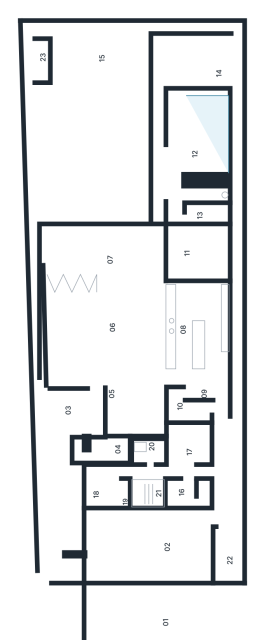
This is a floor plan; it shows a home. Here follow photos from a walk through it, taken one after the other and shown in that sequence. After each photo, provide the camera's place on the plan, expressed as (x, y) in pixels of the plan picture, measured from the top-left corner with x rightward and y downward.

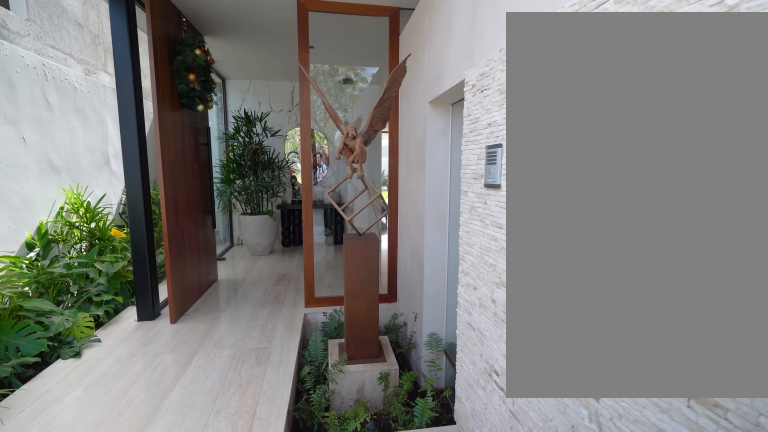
(60, 478)
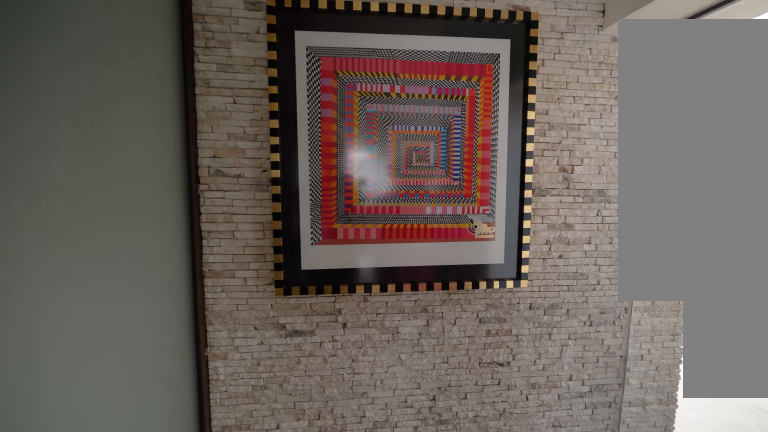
(97, 445)
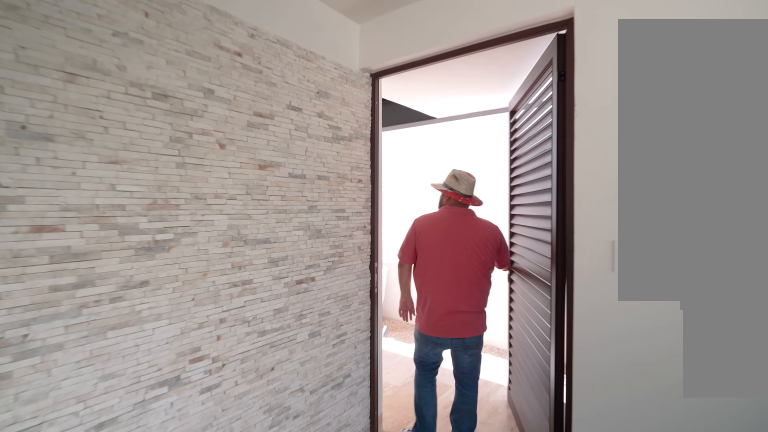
(166, 555)
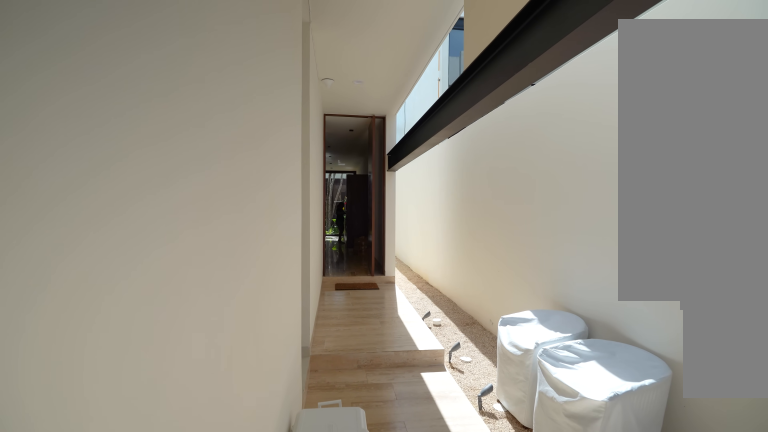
(222, 518)
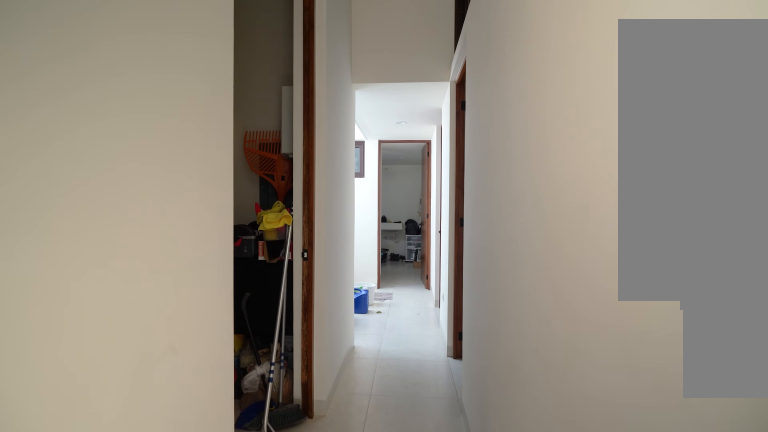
(215, 471)
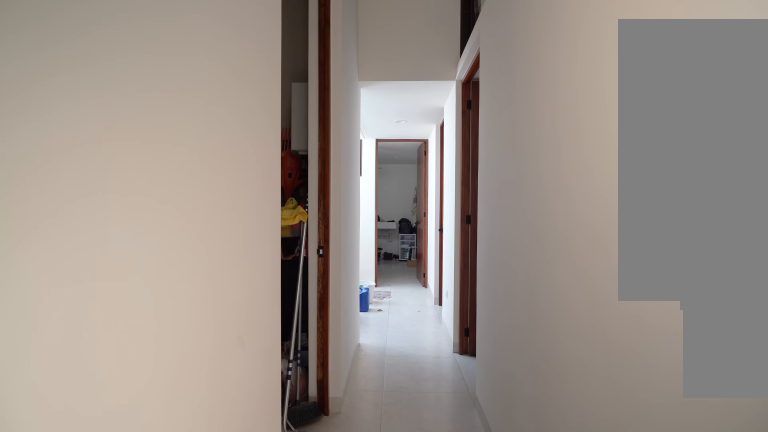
(215, 471)
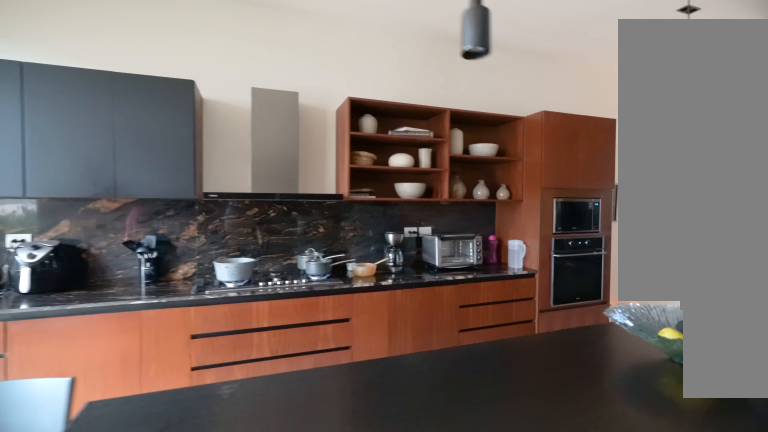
(179, 295)
